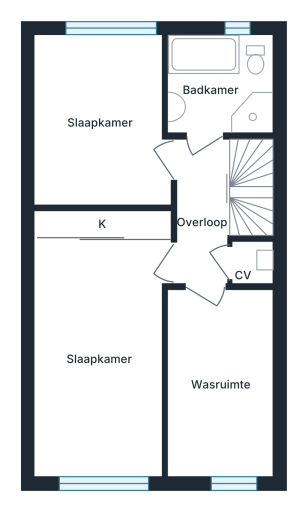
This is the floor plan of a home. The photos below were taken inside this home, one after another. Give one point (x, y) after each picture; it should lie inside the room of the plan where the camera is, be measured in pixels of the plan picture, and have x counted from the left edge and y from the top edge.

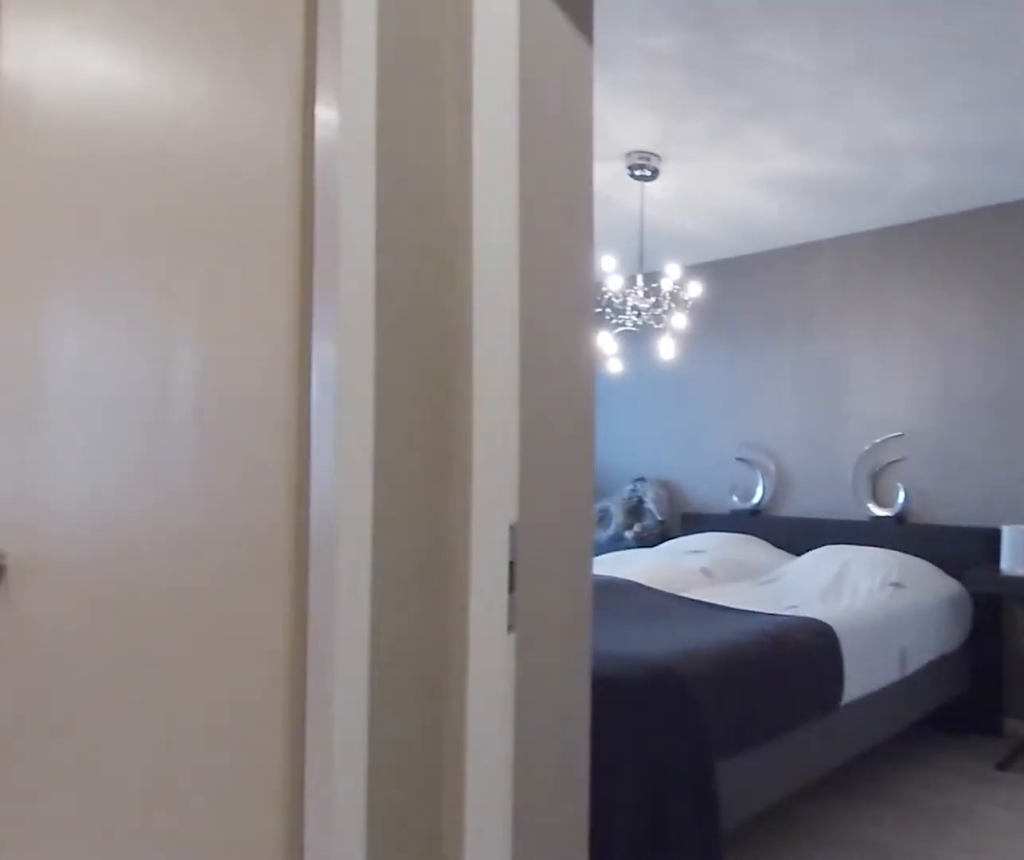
(202, 211)
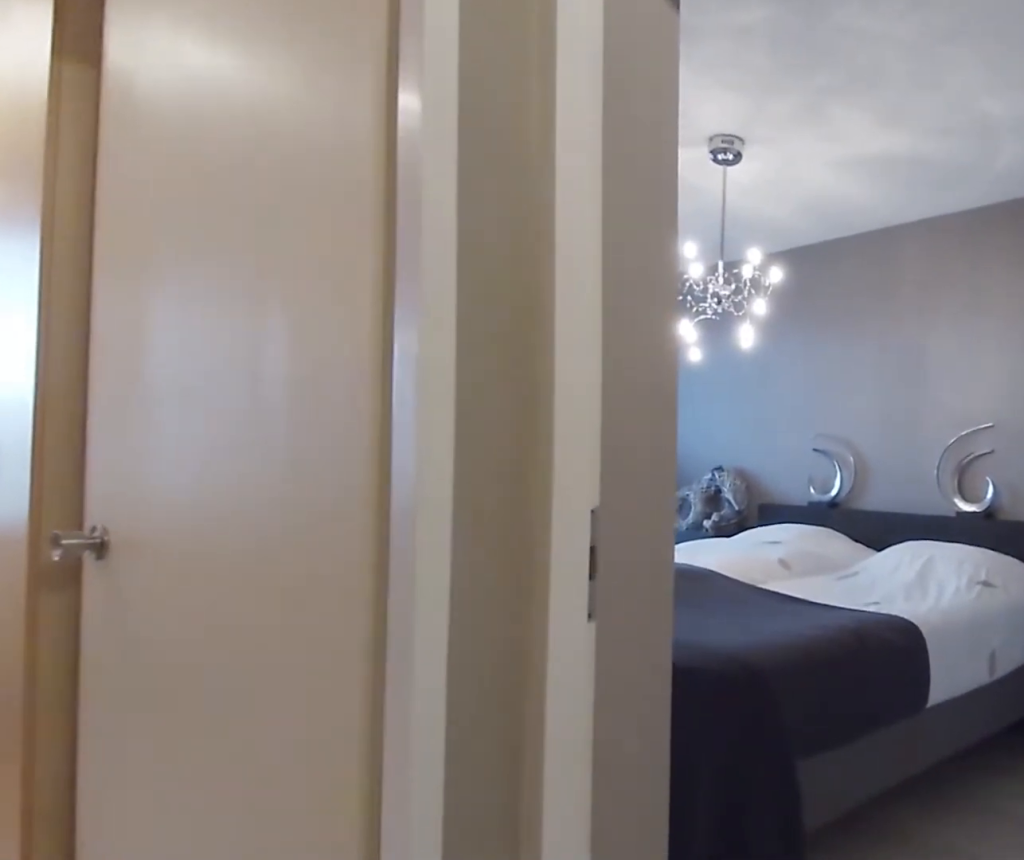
(202, 211)
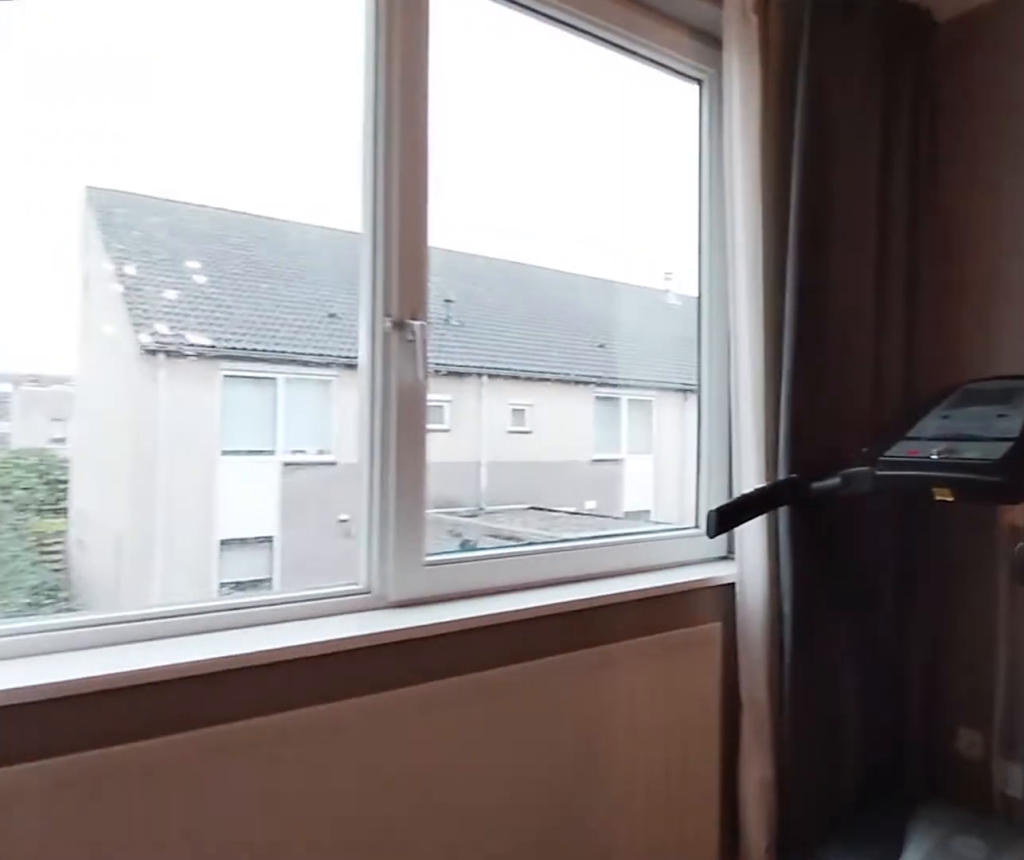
(99, 360)
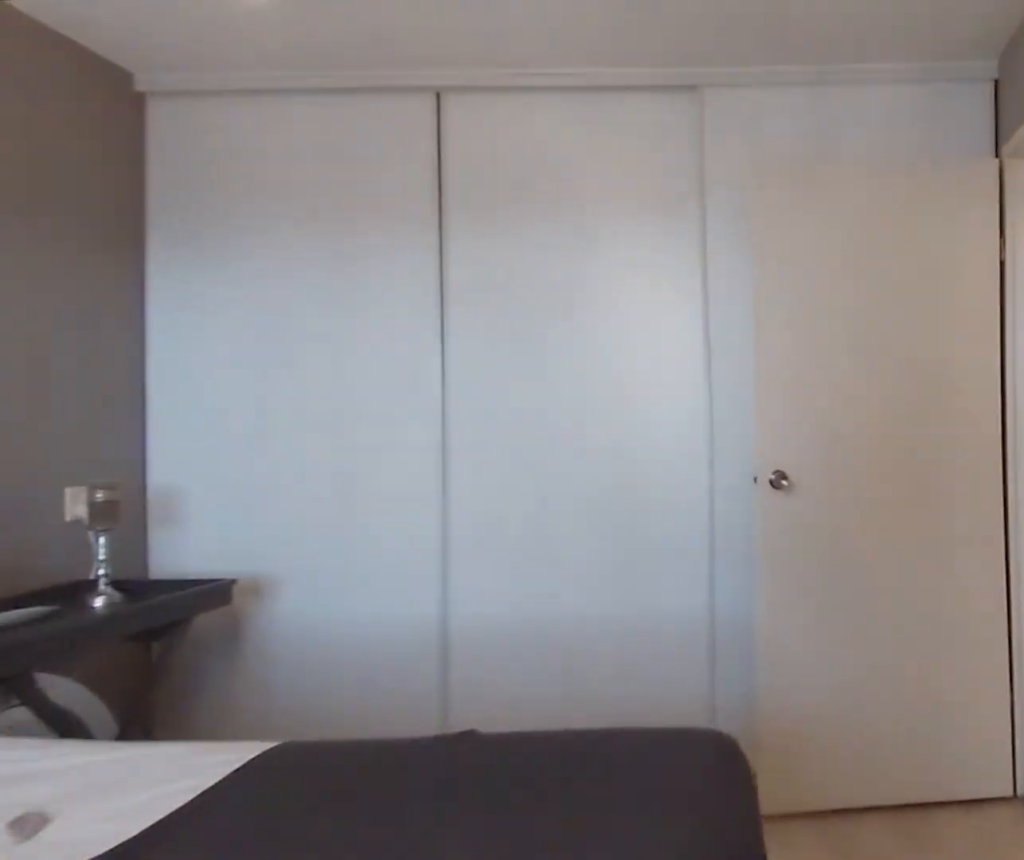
(99, 360)
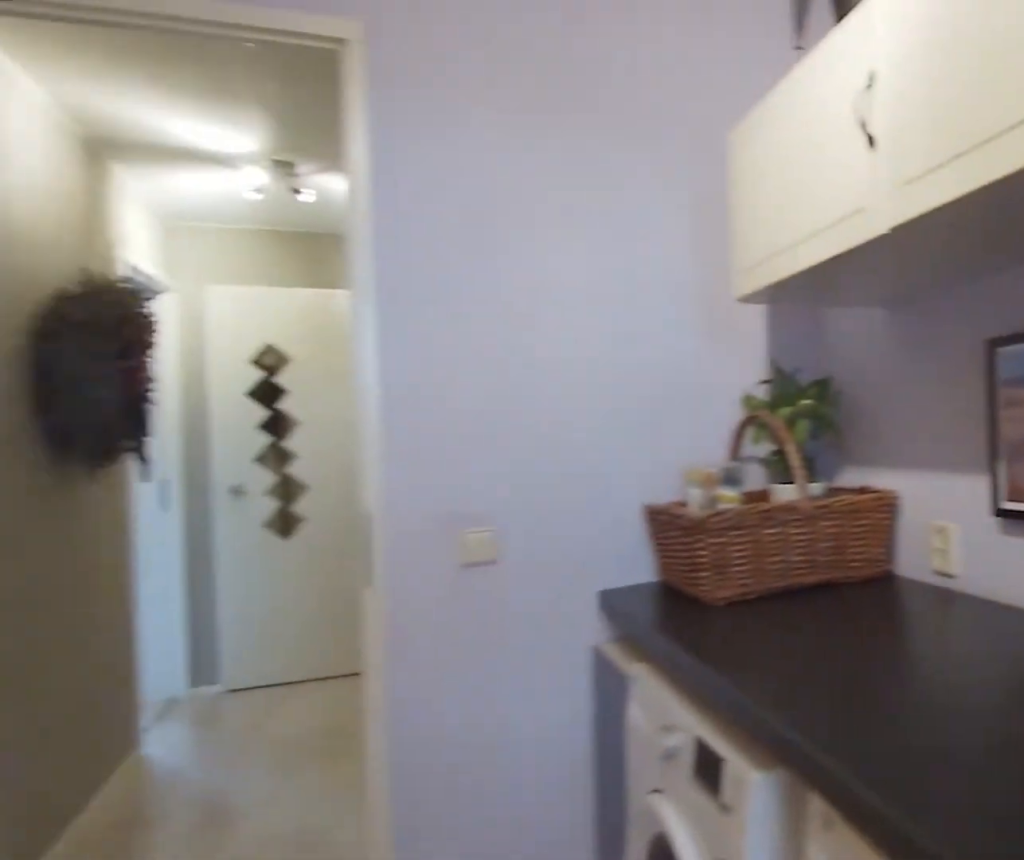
(218, 388)
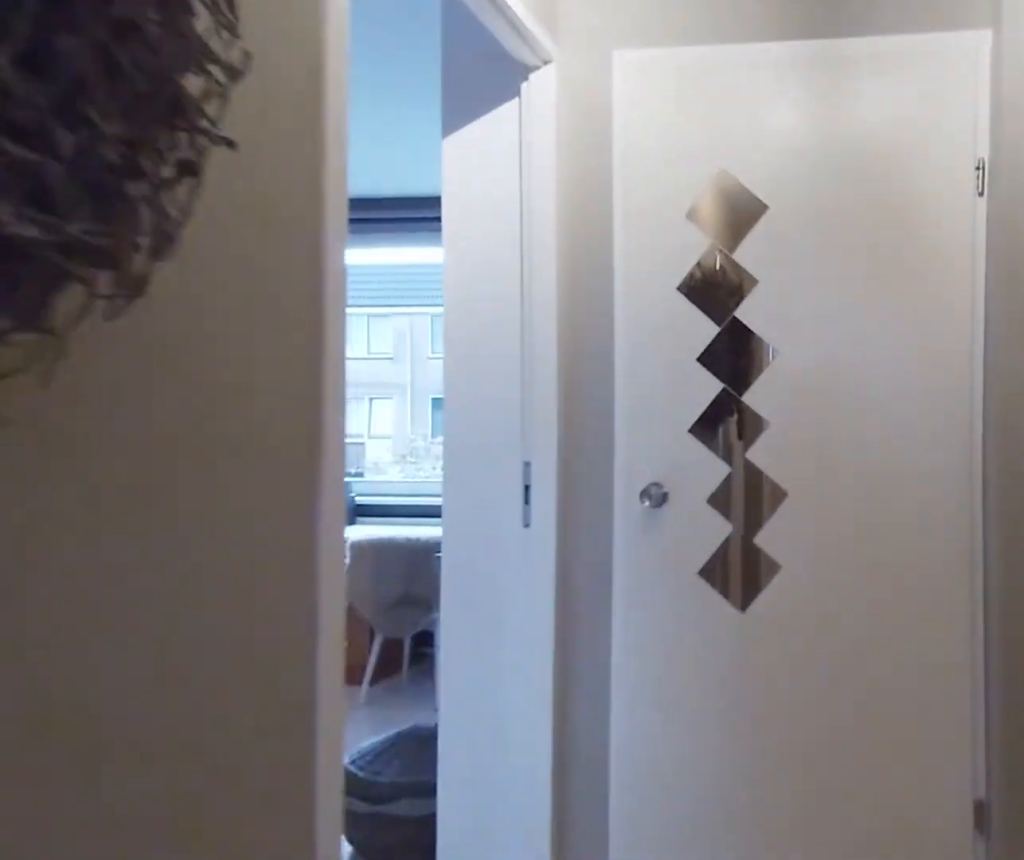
(202, 211)
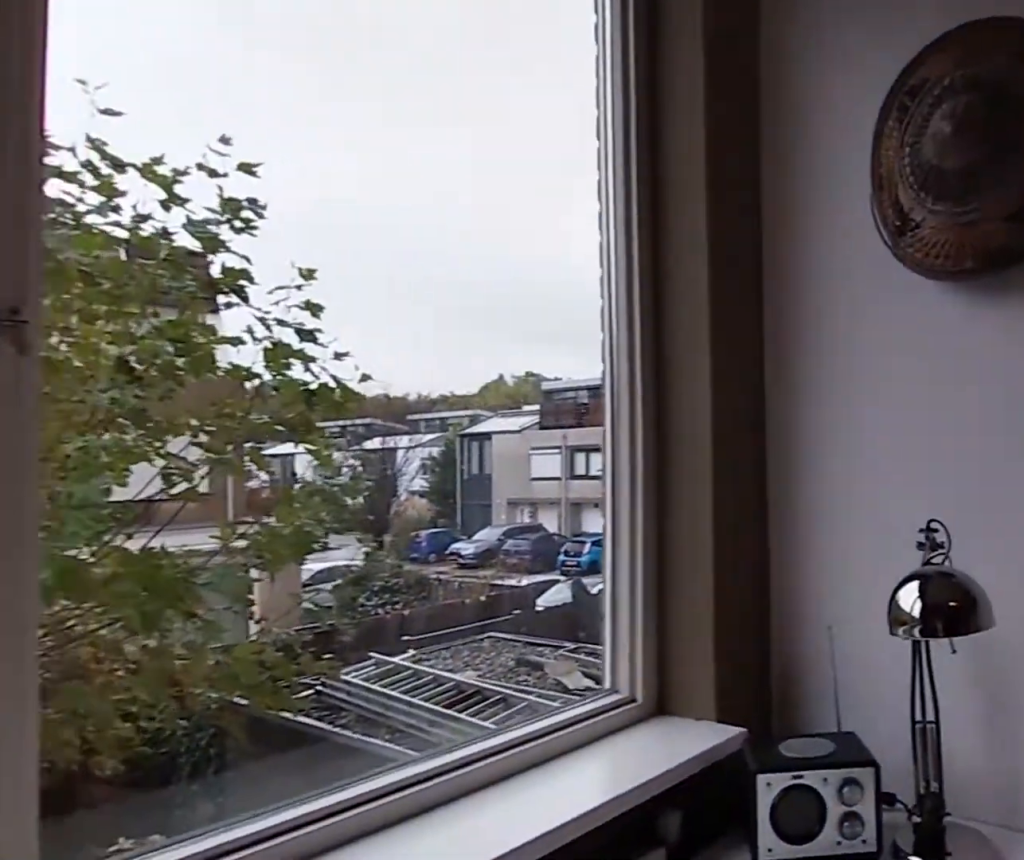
(100, 116)
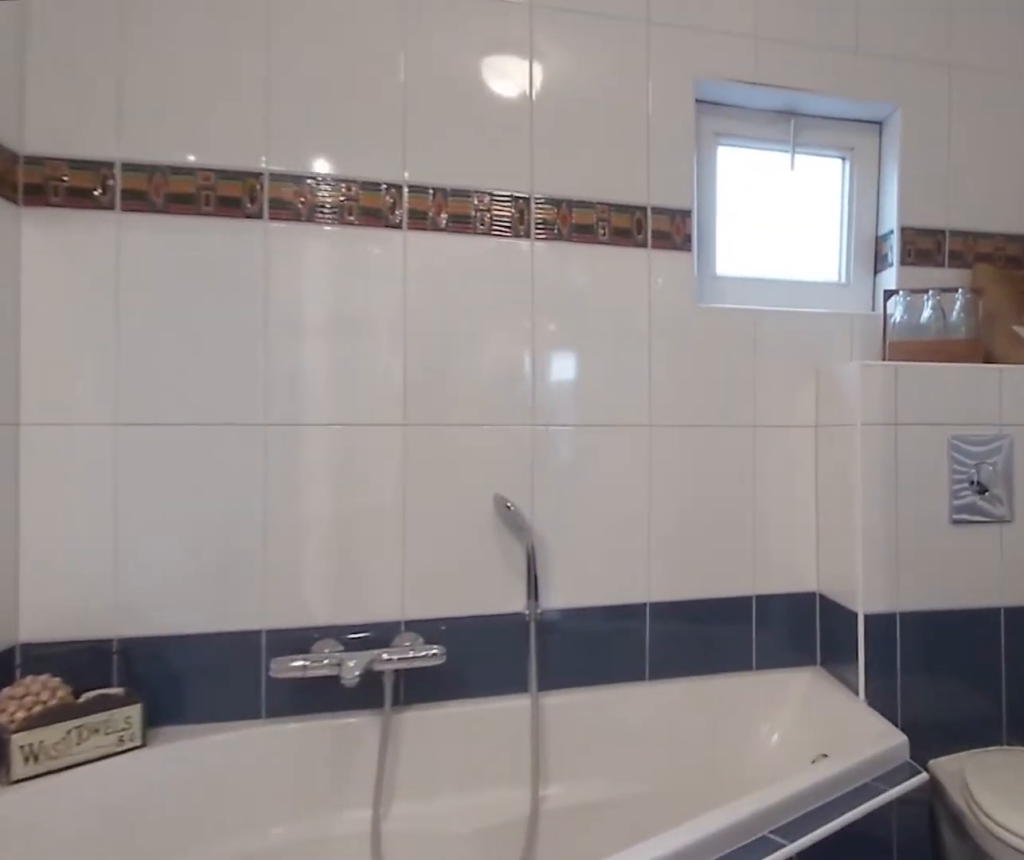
(221, 83)
